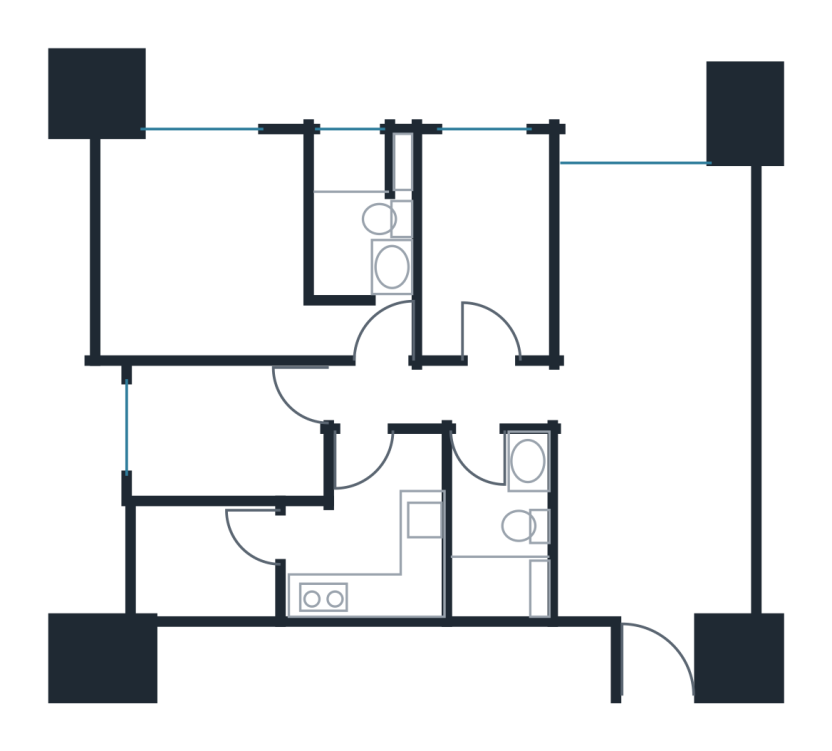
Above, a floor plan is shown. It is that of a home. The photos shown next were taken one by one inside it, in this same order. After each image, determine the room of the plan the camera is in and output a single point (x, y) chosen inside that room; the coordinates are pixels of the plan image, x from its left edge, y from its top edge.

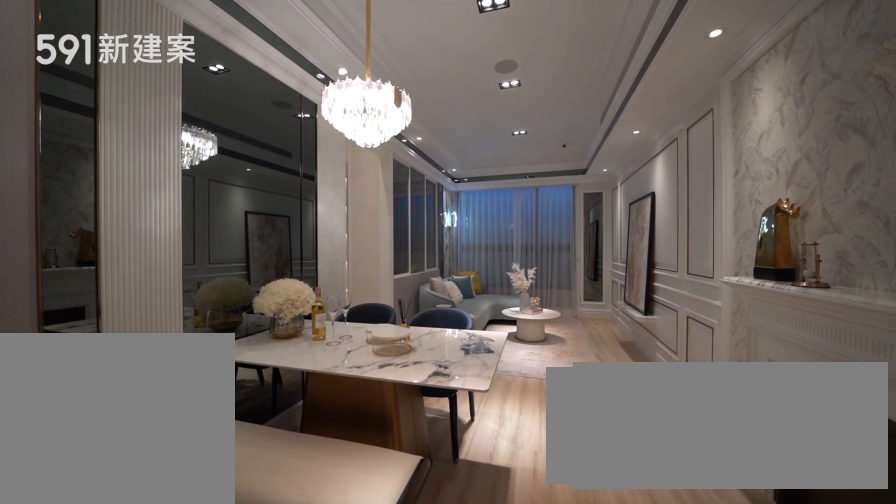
(653, 519)
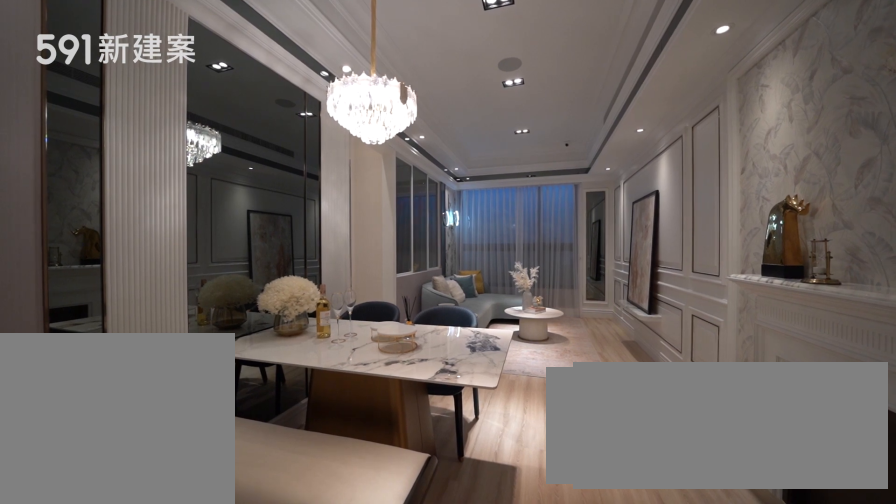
(653, 519)
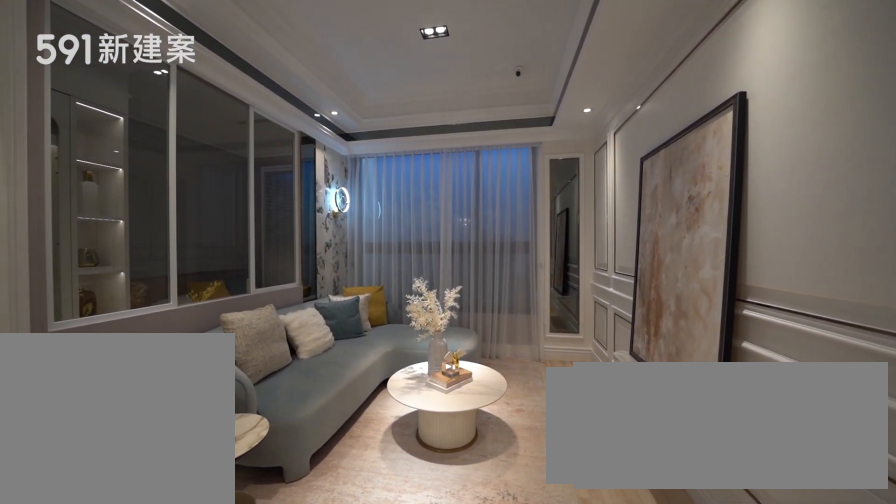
(653, 269)
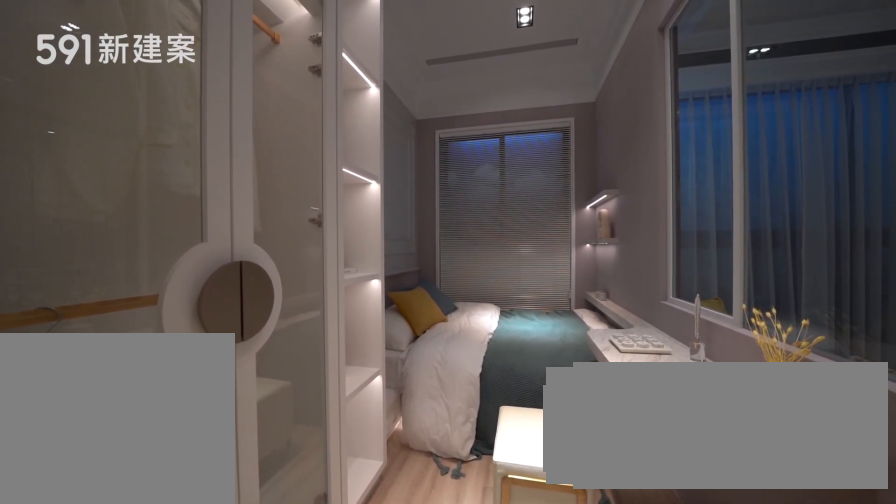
(483, 242)
